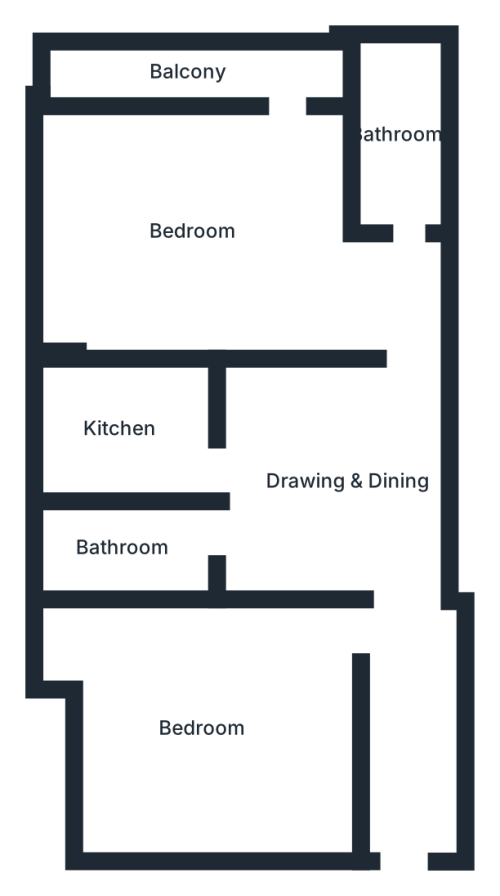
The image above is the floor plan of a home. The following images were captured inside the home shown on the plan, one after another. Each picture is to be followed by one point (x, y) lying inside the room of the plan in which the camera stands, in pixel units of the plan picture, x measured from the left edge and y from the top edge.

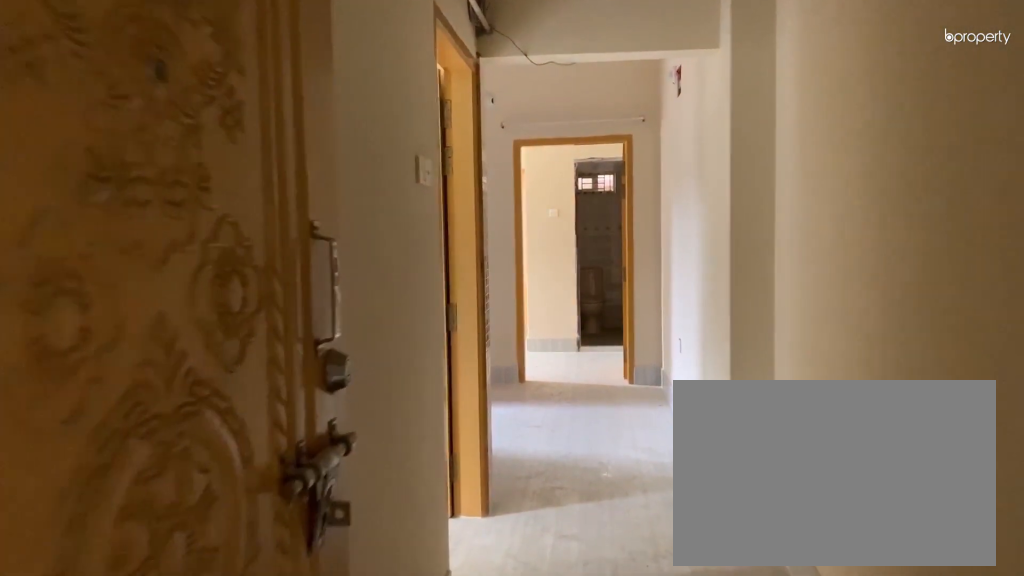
(409, 773)
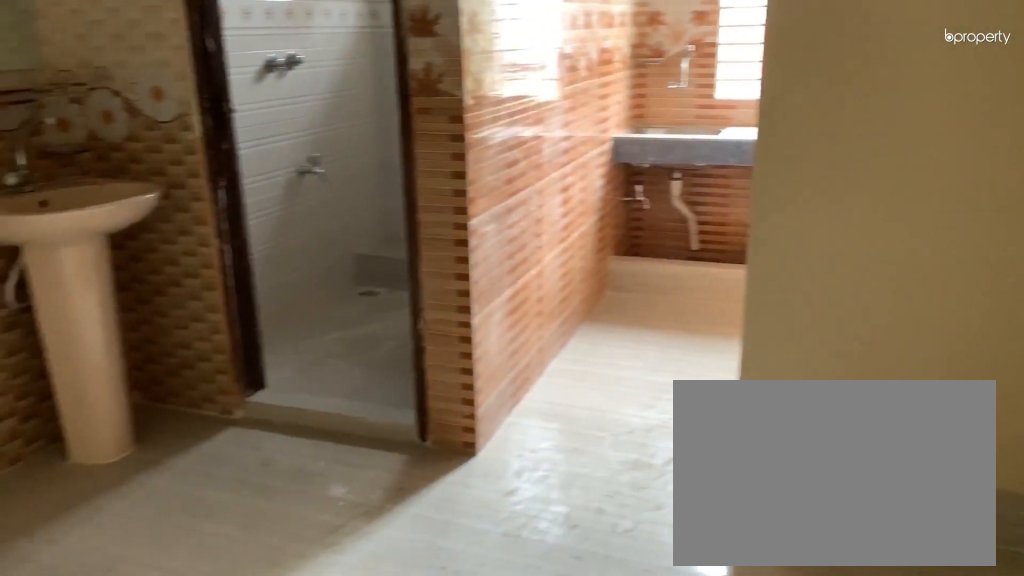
(296, 448)
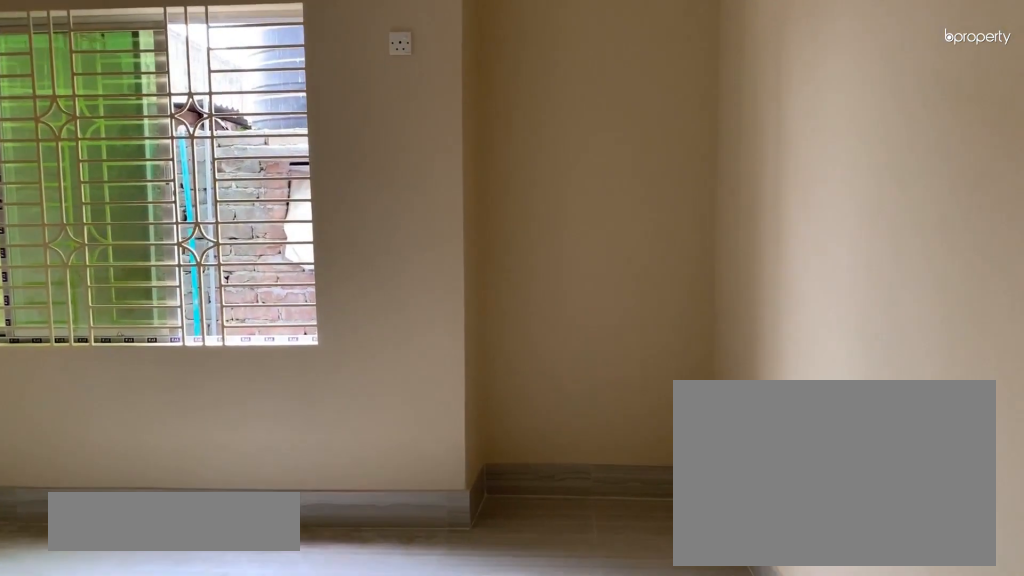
(222, 736)
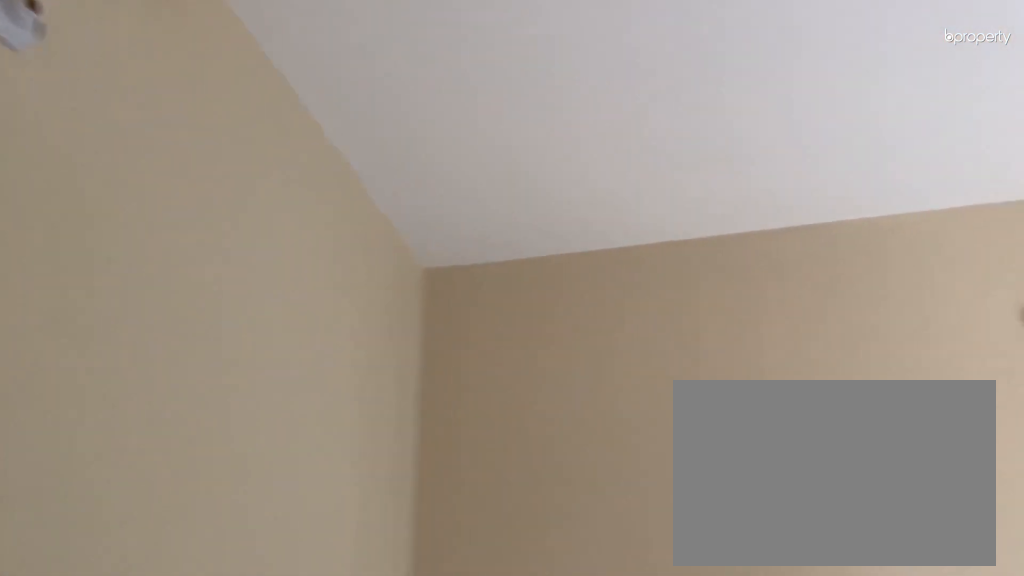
(222, 736)
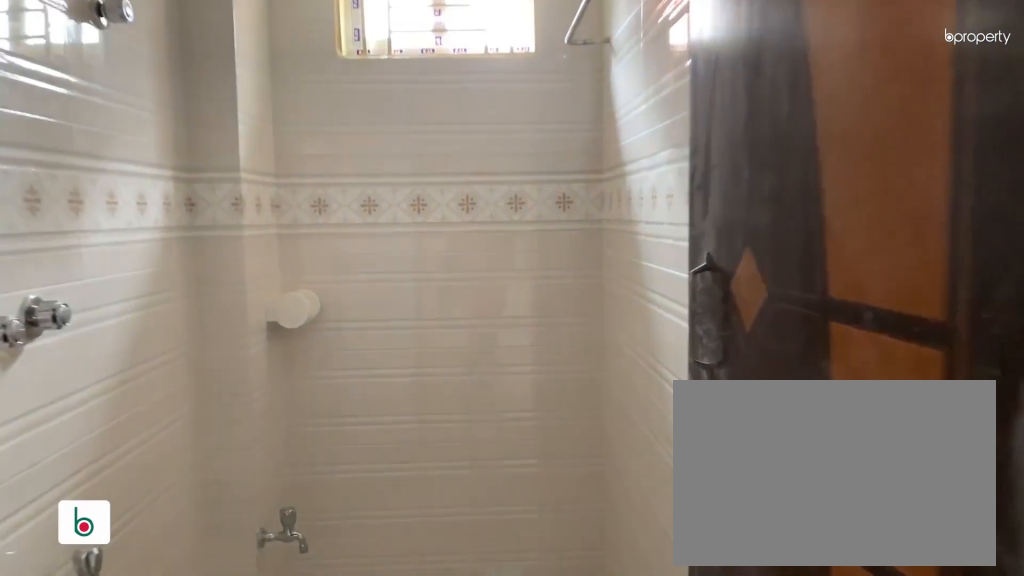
(178, 552)
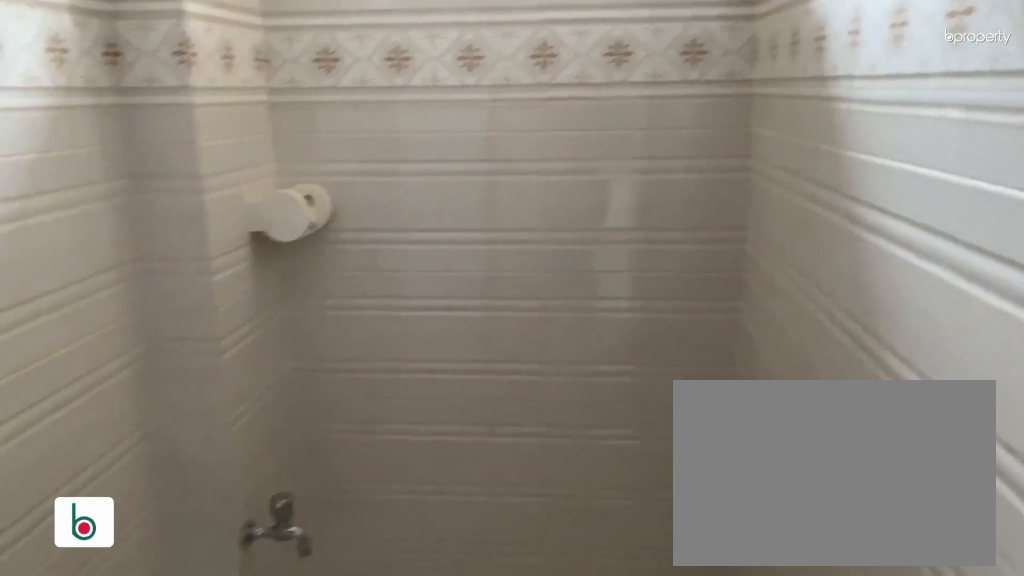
(127, 558)
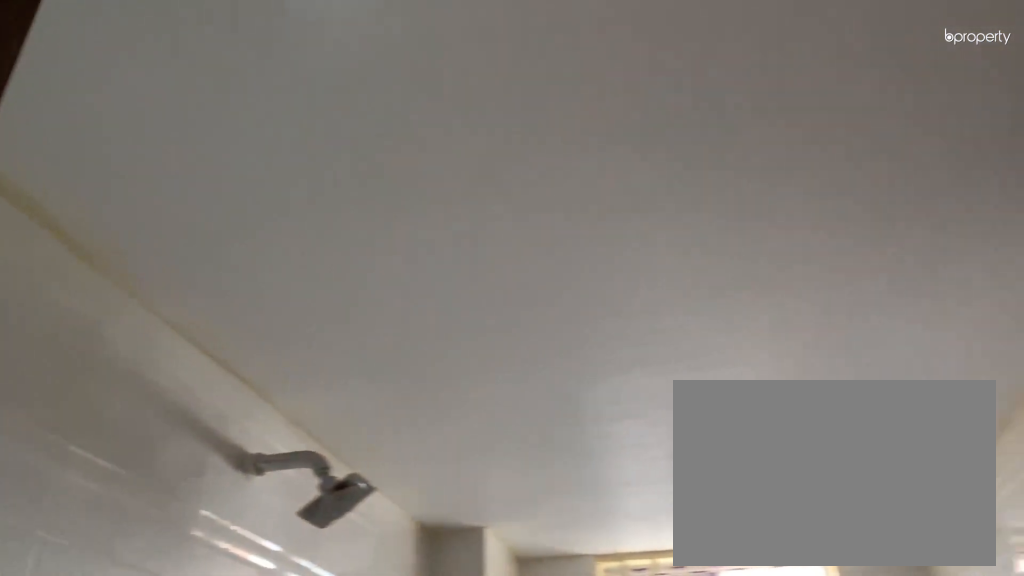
(127, 558)
